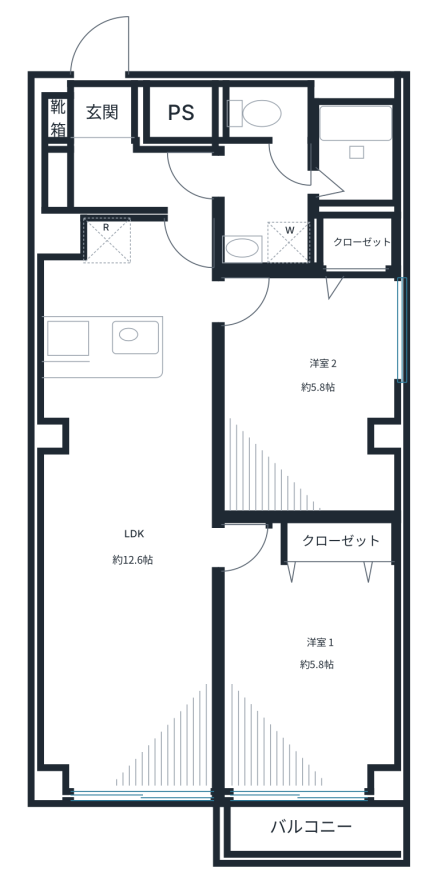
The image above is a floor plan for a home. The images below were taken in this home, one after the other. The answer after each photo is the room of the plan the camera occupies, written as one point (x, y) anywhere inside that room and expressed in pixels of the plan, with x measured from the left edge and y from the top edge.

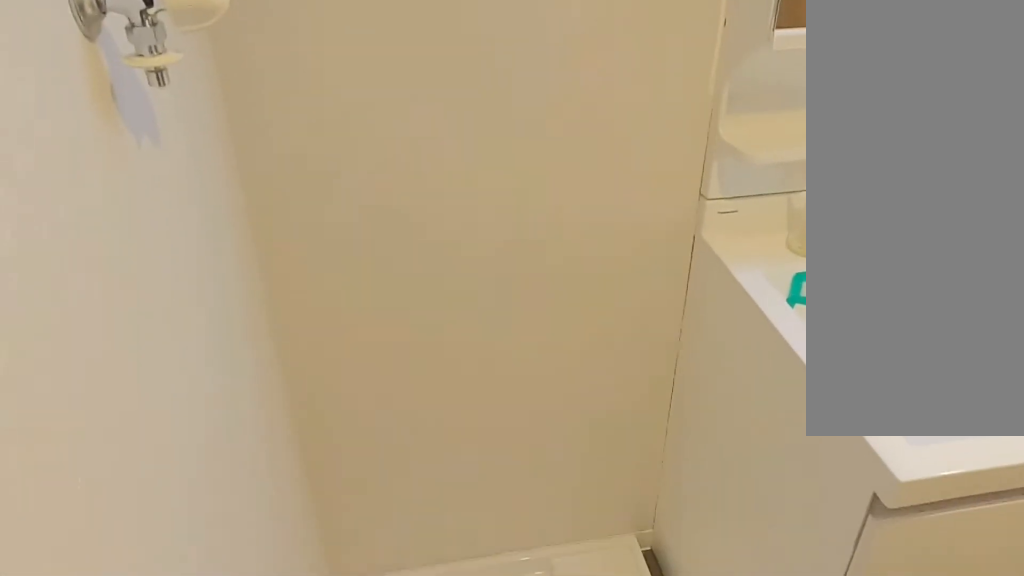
(298, 193)
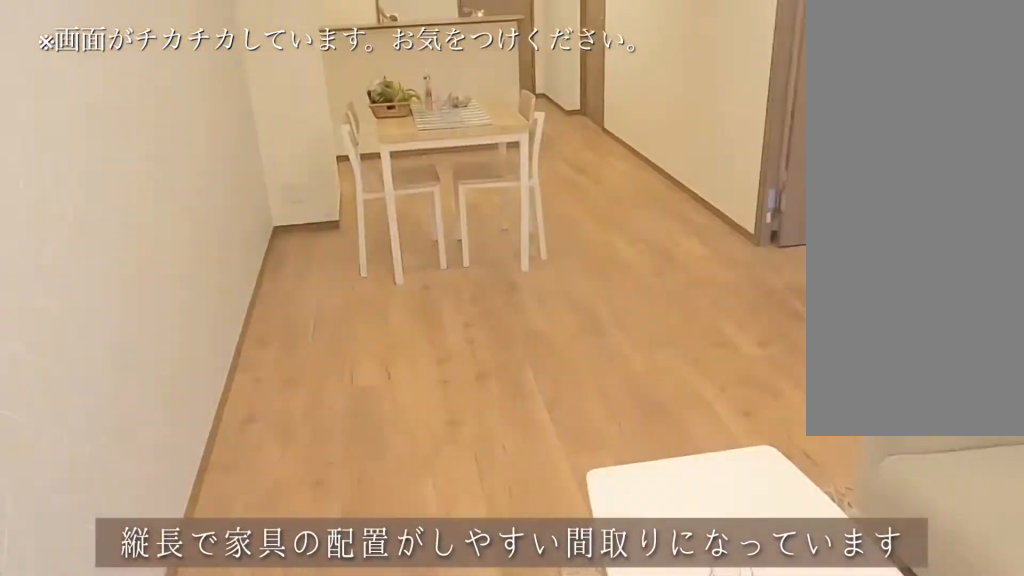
(135, 559)
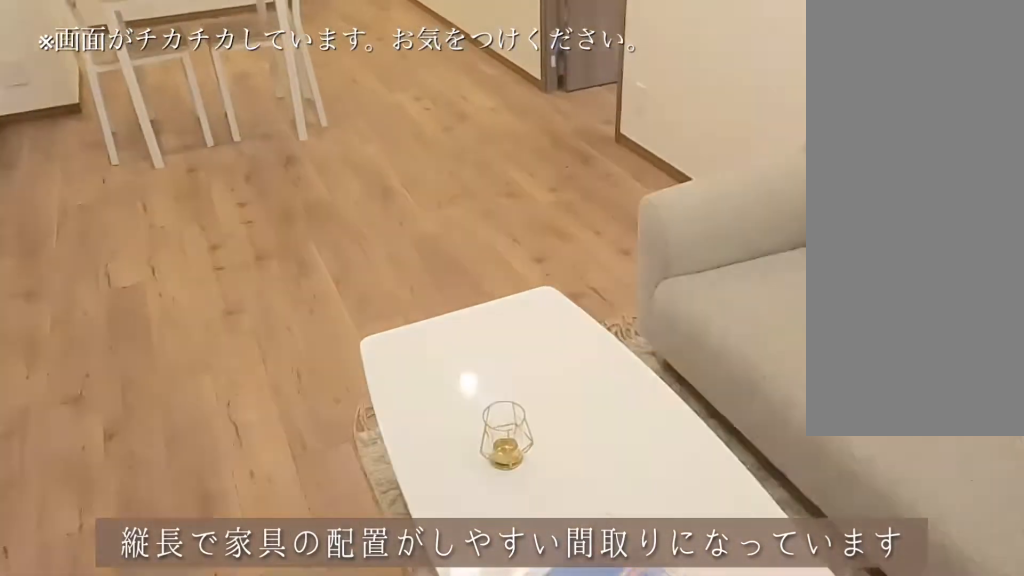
(135, 559)
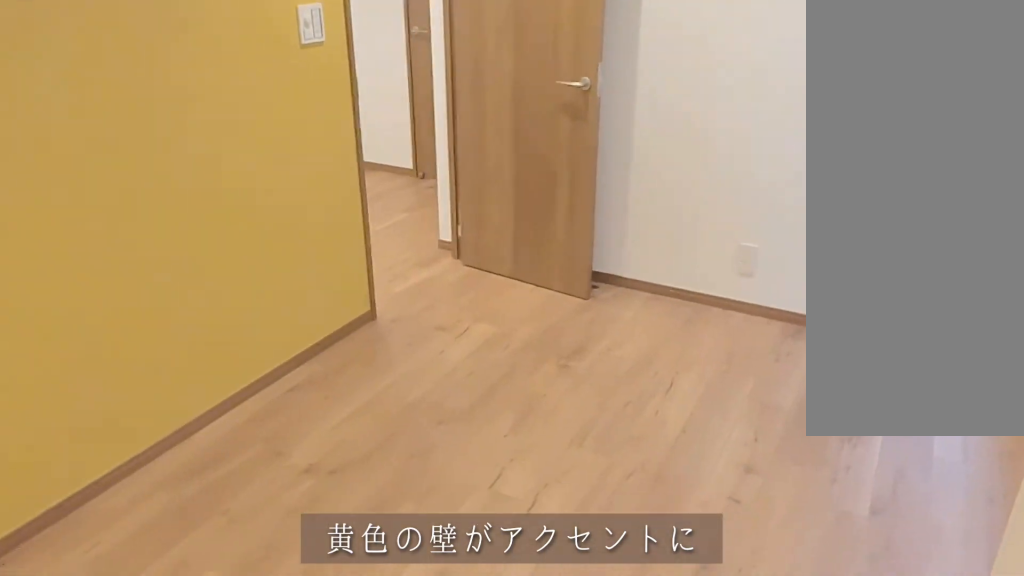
(326, 388)
